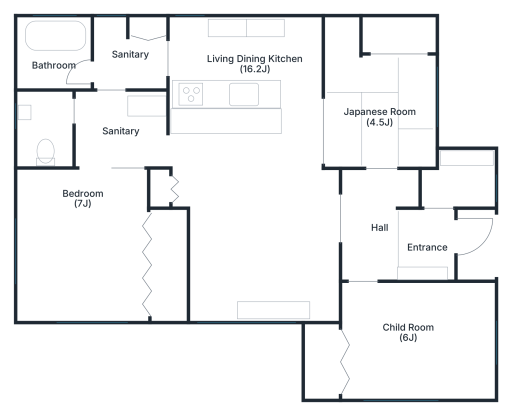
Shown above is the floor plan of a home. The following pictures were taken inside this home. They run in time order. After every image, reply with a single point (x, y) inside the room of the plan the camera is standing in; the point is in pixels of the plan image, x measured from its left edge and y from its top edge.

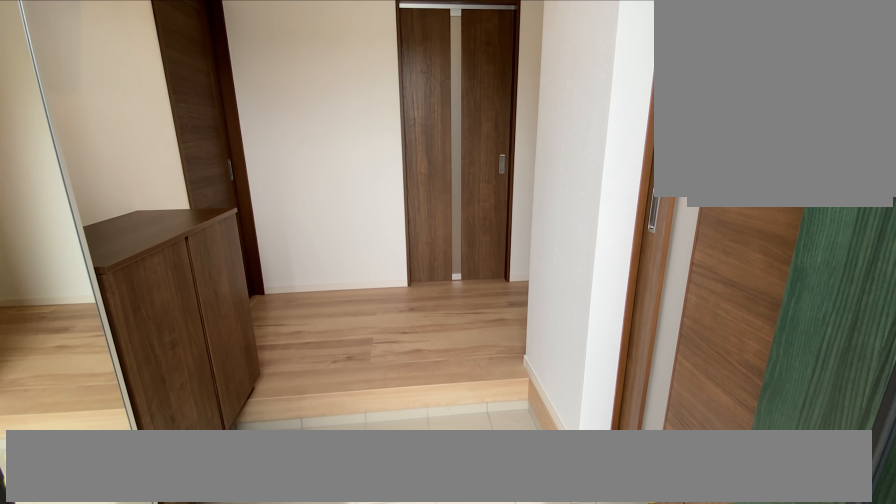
(425, 240)
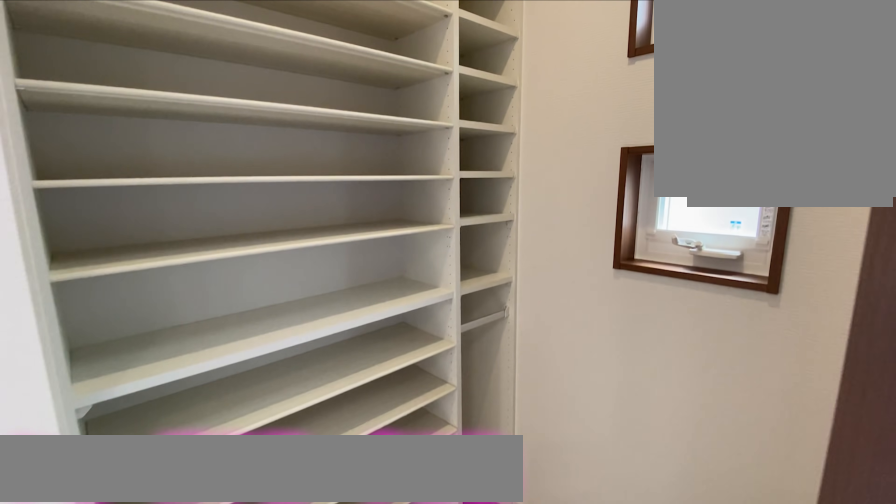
(460, 182)
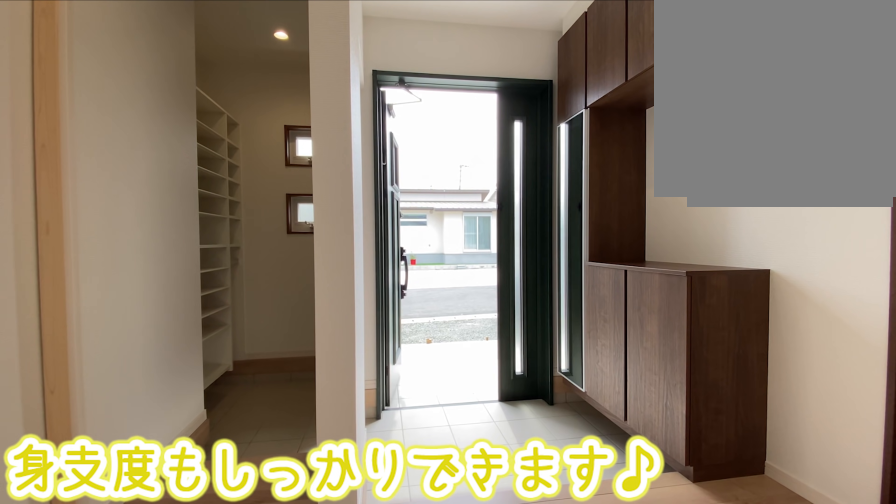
(425, 241)
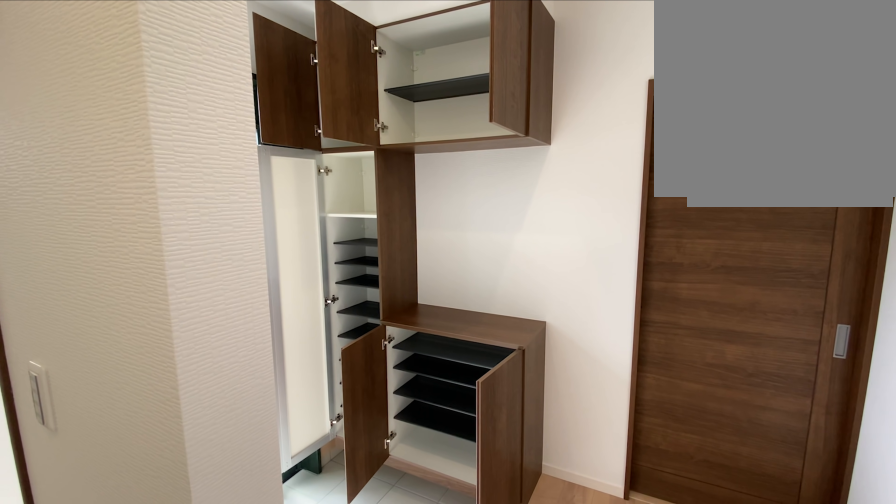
(425, 242)
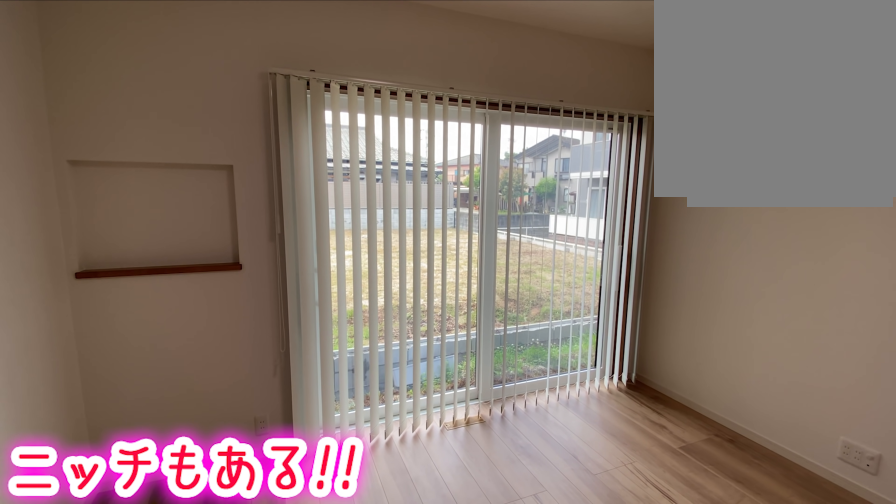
(257, 216)
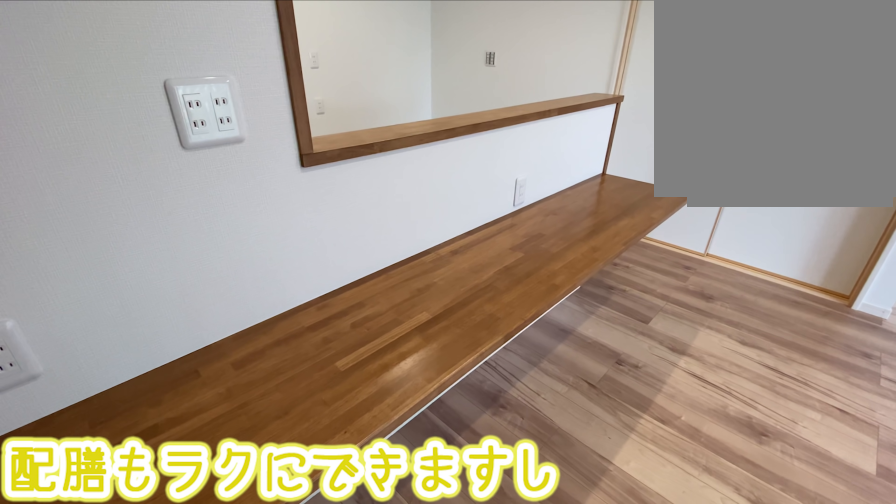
(257, 216)
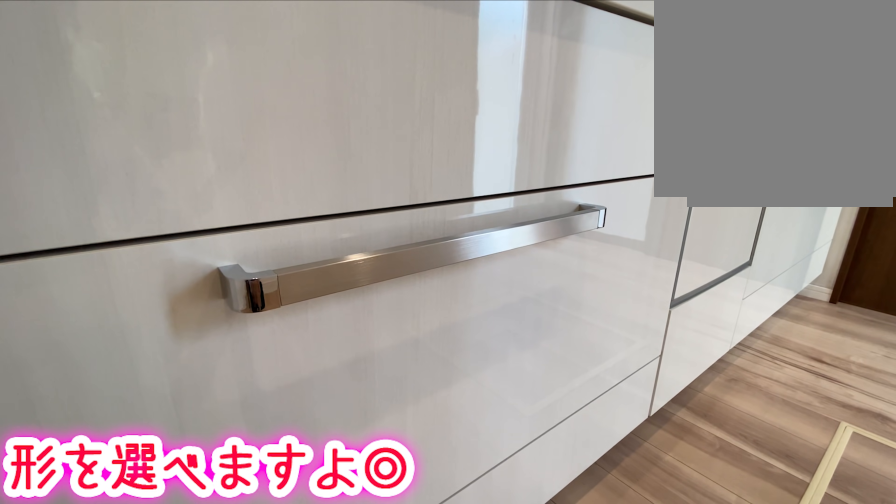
(228, 61)
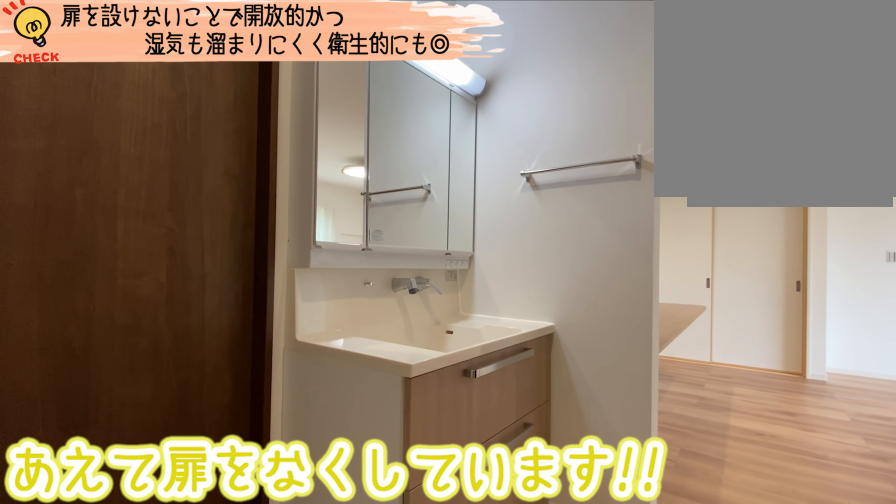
(113, 134)
